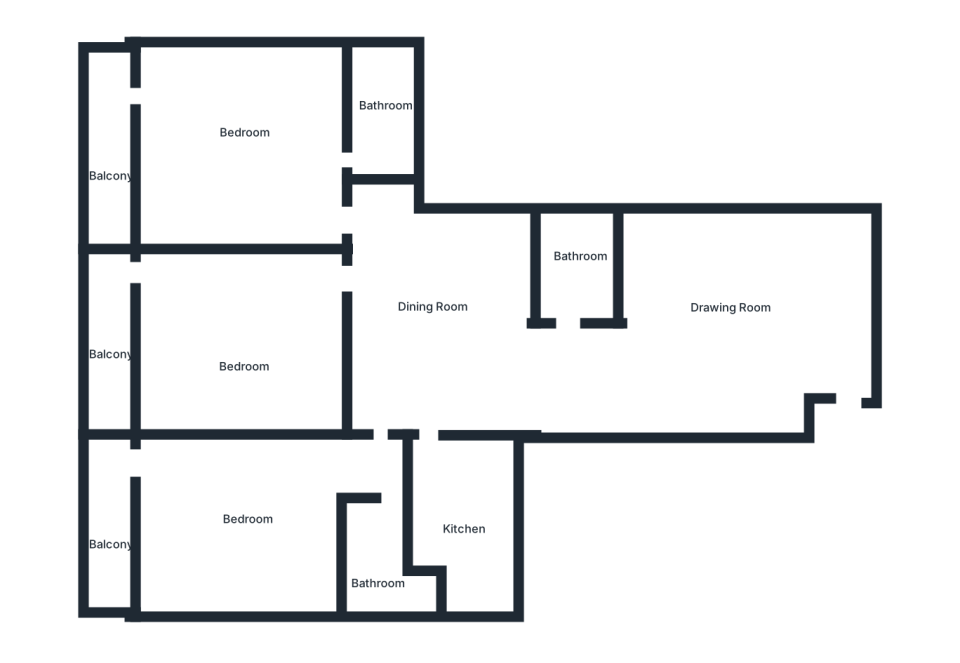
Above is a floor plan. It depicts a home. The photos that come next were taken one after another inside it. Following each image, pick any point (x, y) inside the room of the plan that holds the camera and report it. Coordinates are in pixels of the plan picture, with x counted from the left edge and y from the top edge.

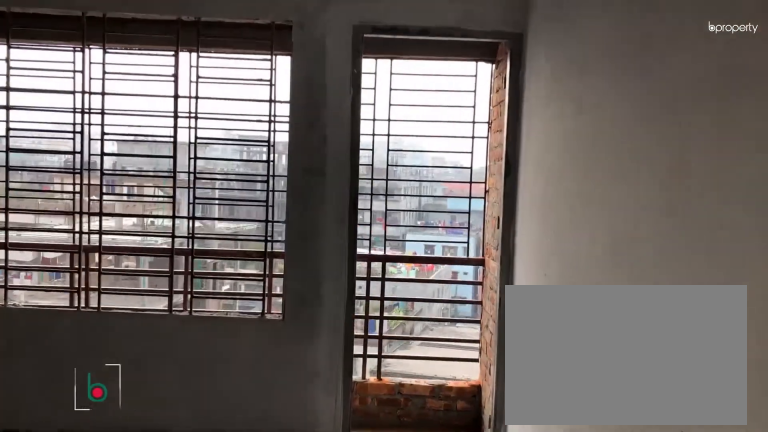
(241, 332)
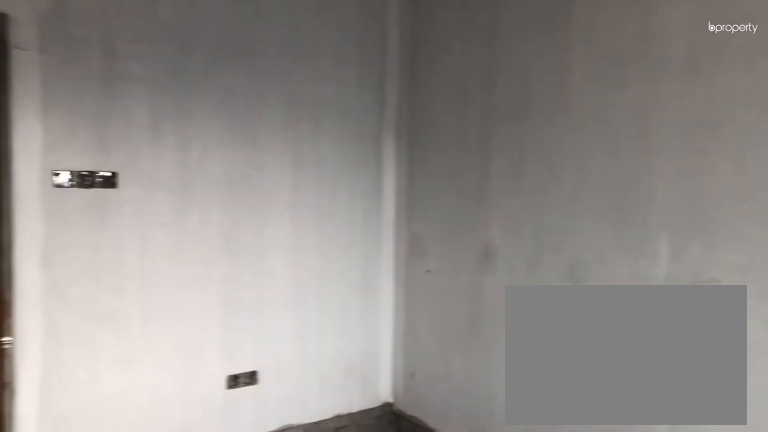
(241, 332)
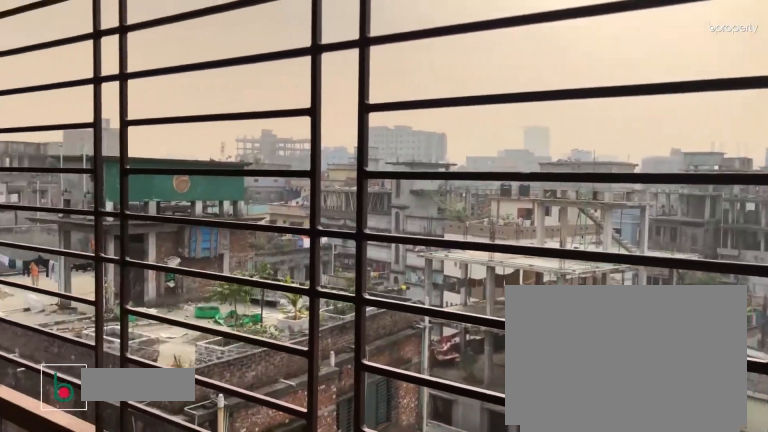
(102, 355)
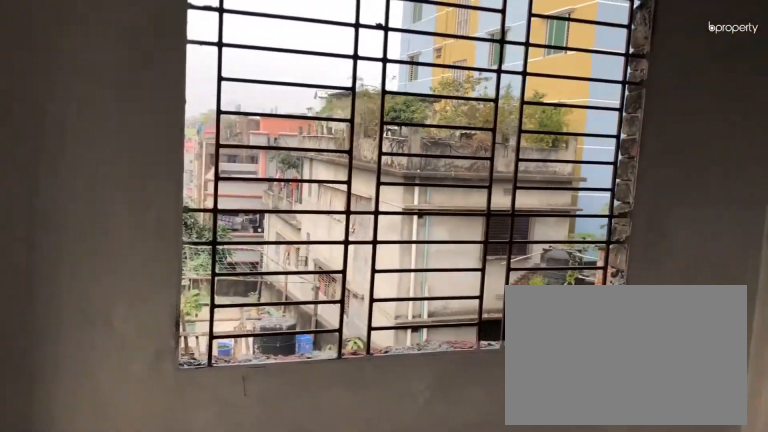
(241, 168)
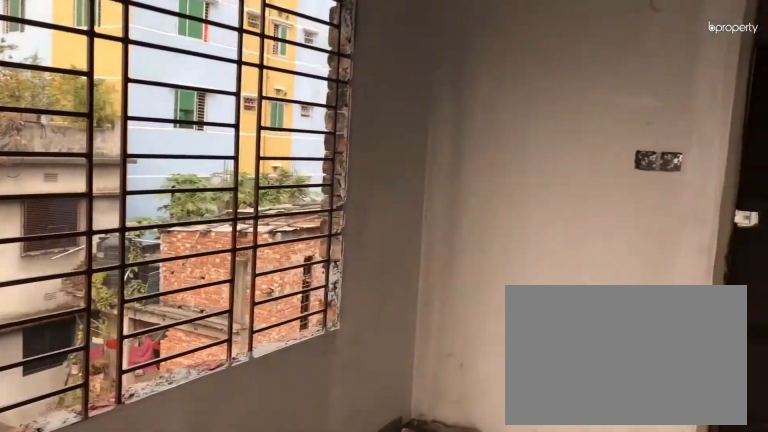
(241, 168)
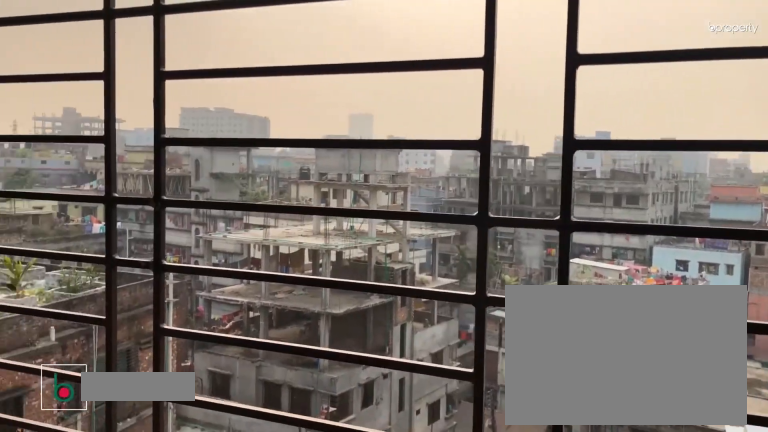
(114, 139)
